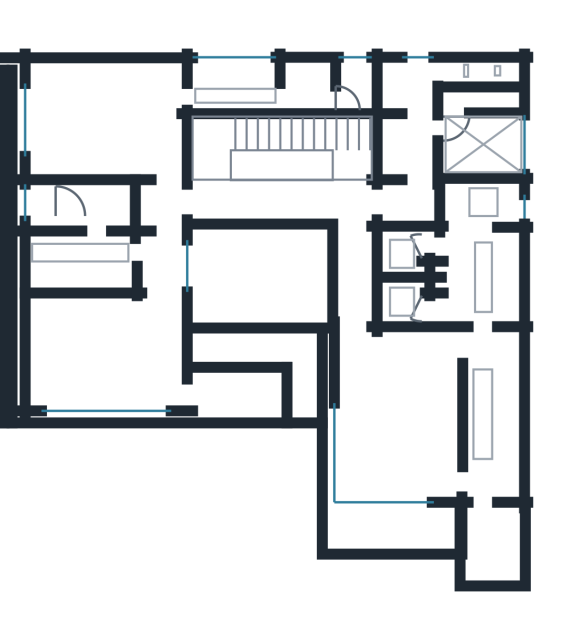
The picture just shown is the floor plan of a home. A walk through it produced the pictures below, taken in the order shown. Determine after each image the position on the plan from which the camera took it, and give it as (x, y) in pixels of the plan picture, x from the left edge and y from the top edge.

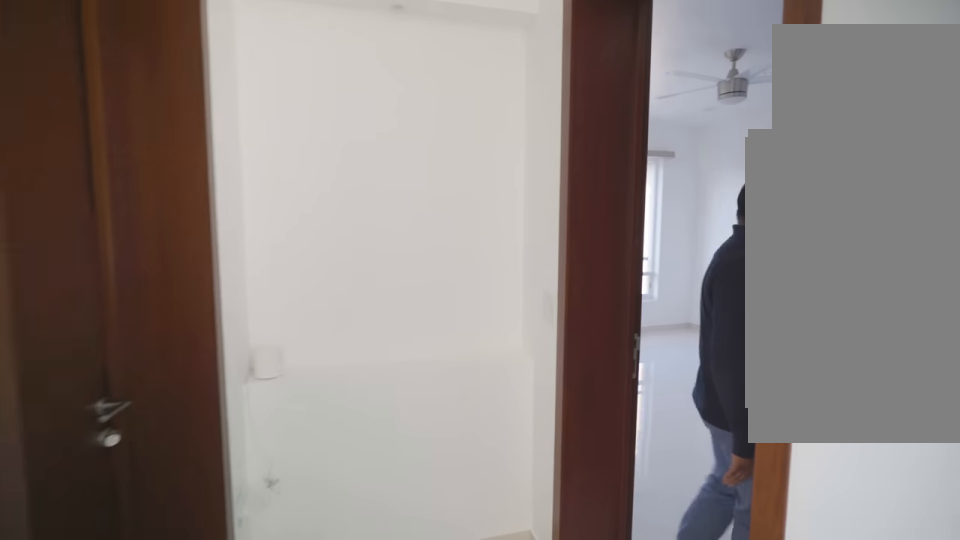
(165, 171)
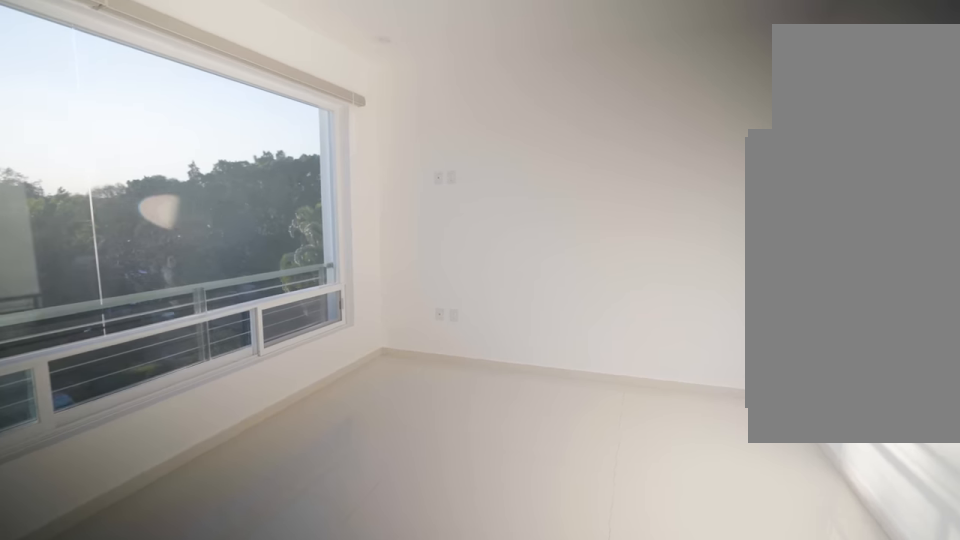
(160, 300)
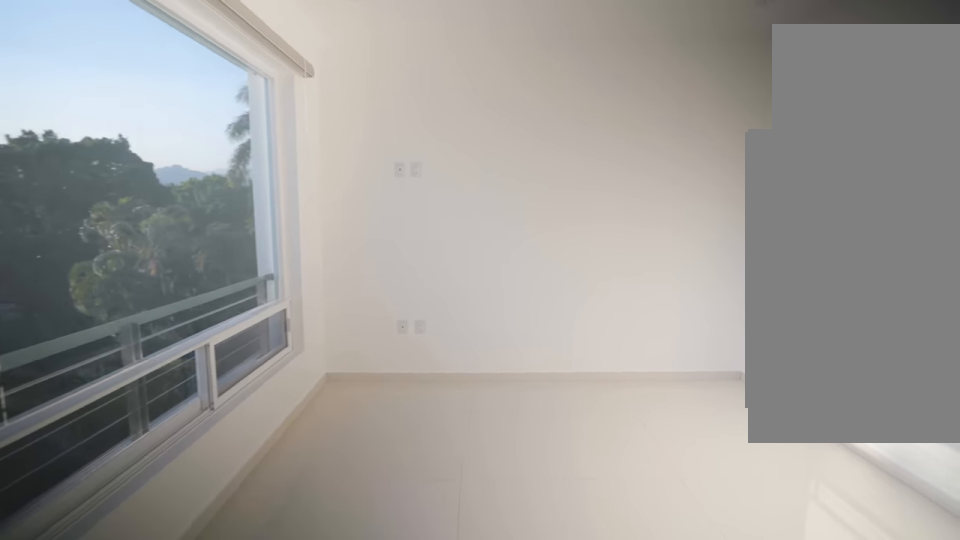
(160, 300)
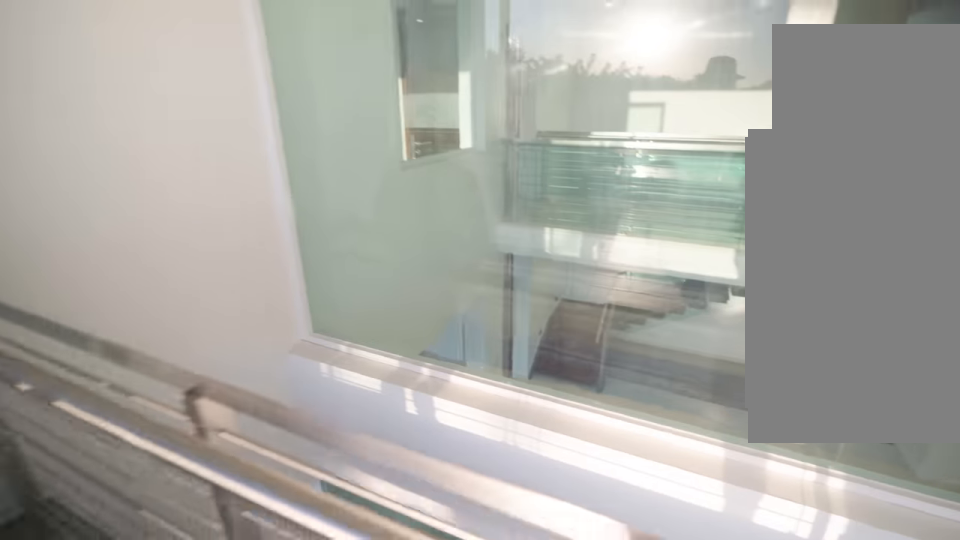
(236, 397)
